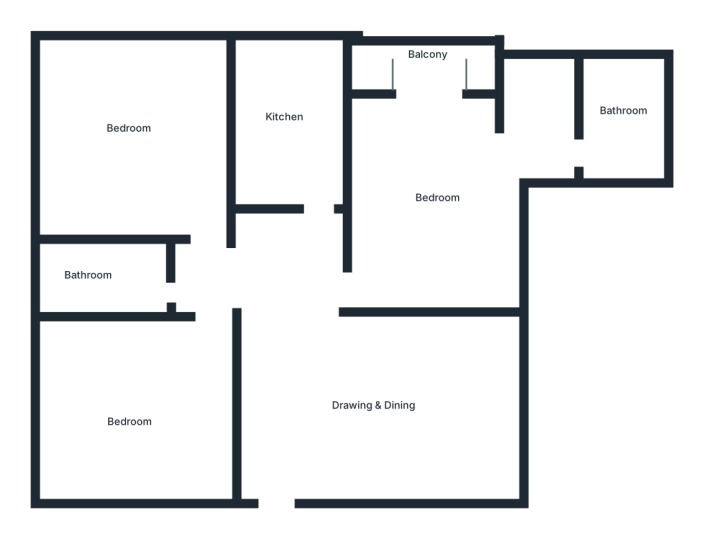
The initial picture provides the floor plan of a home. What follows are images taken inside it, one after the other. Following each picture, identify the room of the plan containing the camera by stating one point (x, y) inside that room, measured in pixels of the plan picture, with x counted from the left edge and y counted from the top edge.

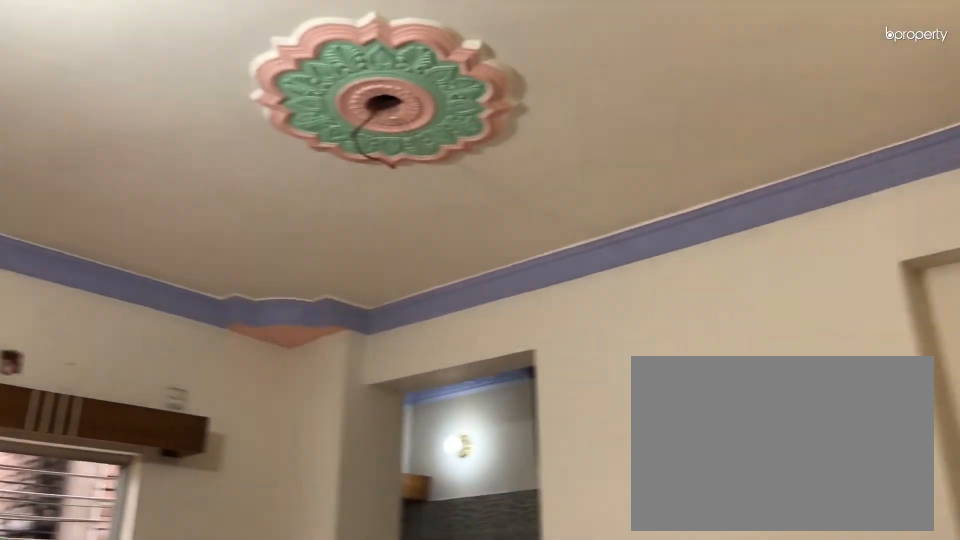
(435, 188)
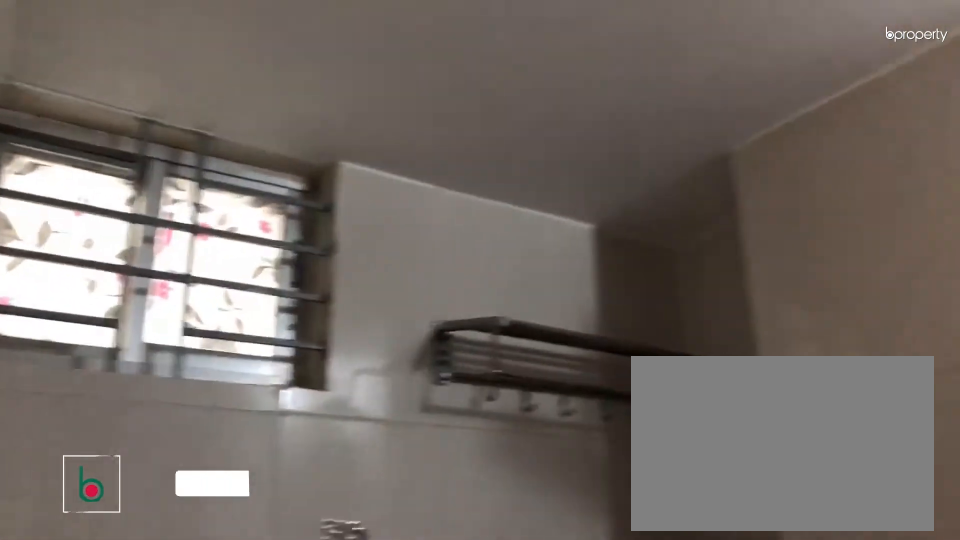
(620, 118)
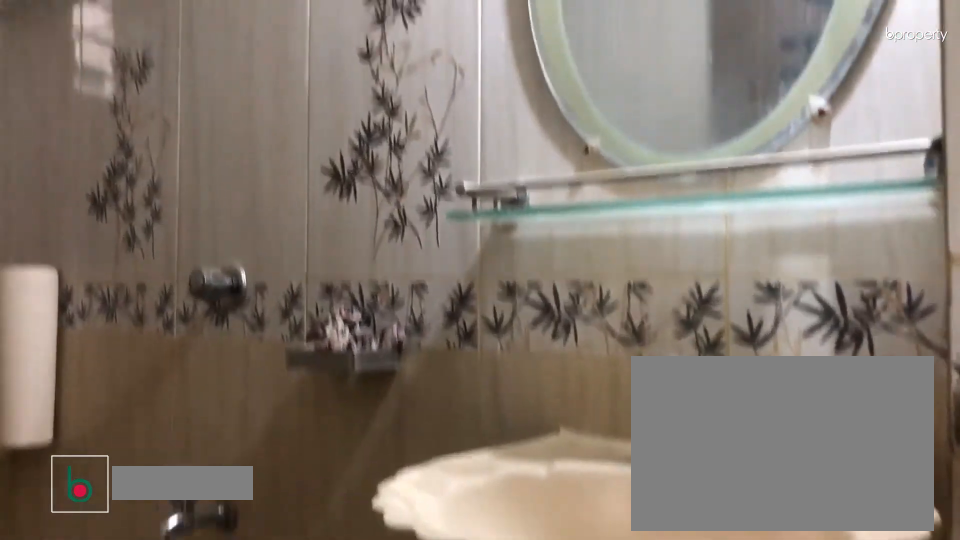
(105, 281)
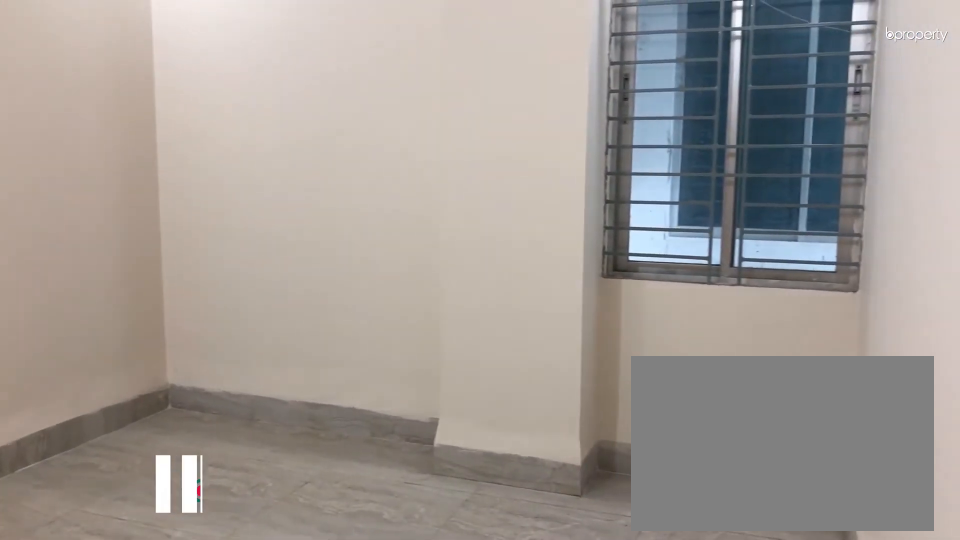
(131, 412)
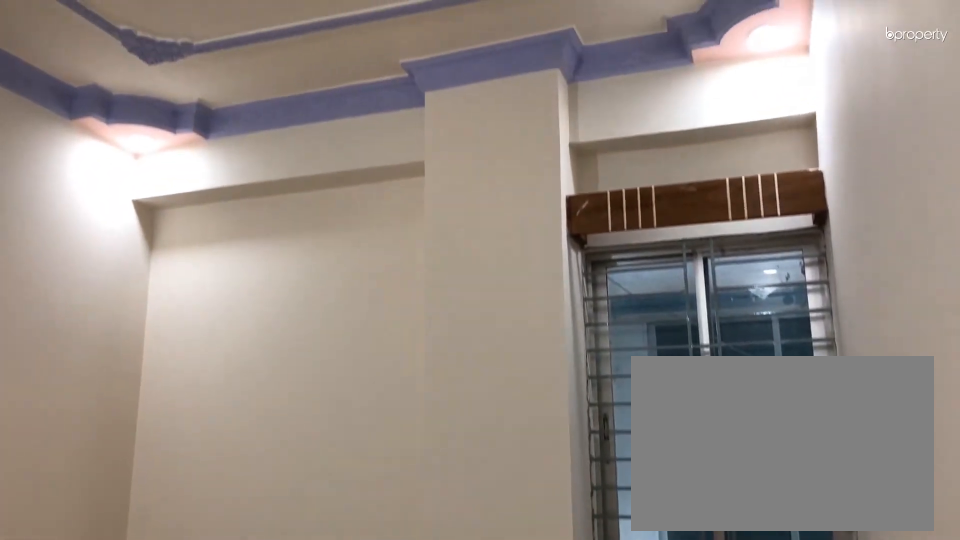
(131, 412)
